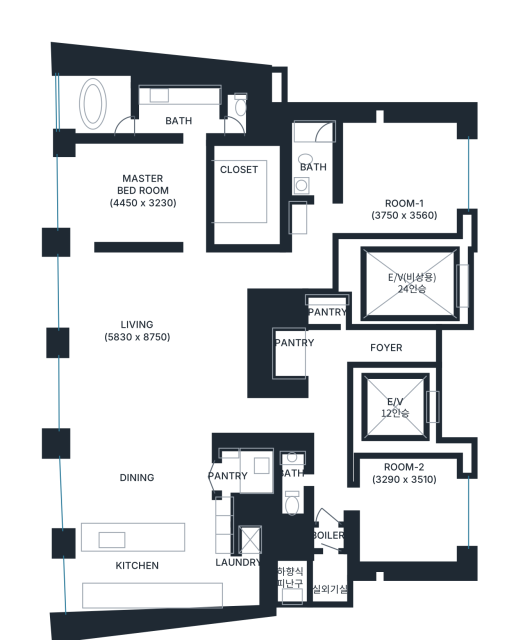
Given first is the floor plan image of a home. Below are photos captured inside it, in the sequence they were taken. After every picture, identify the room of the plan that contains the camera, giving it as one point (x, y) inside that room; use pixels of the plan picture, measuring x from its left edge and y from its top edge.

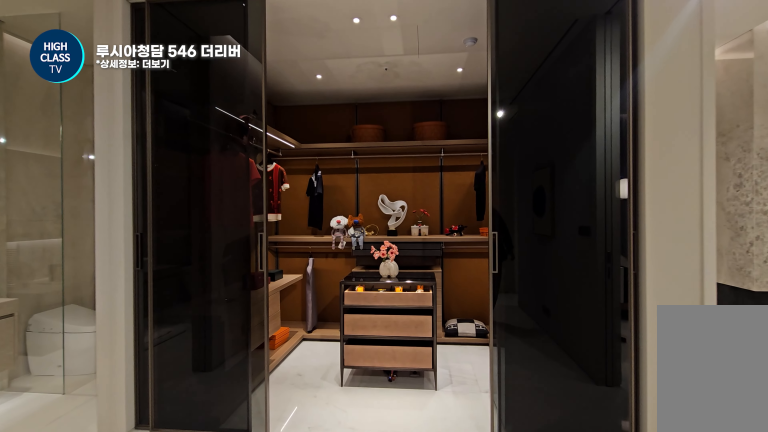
(173, 189)
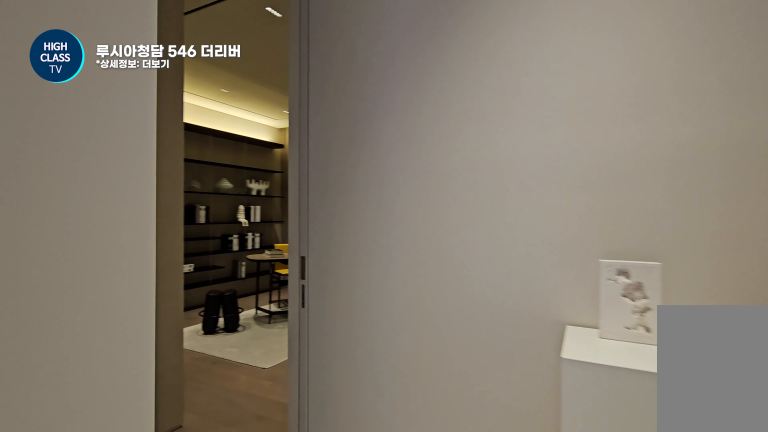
(291, 268)
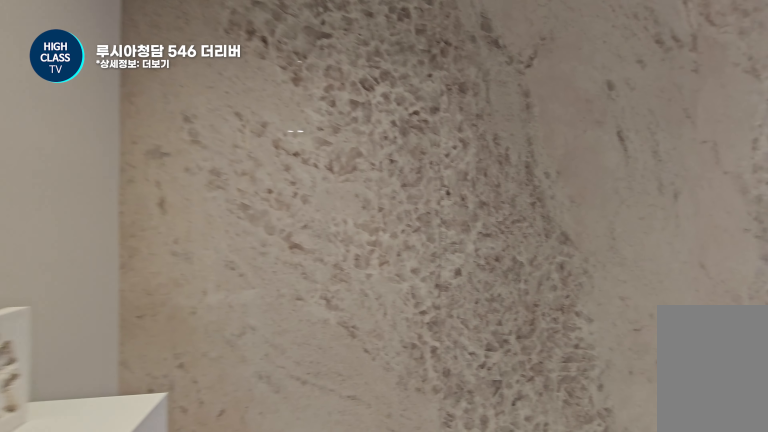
(291, 268)
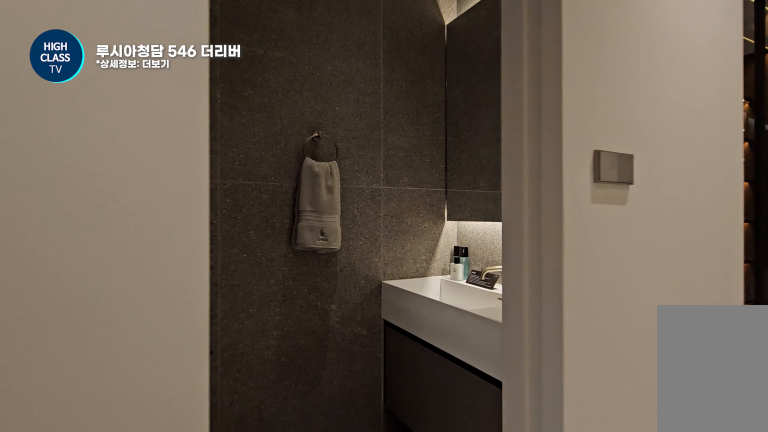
(293, 480)
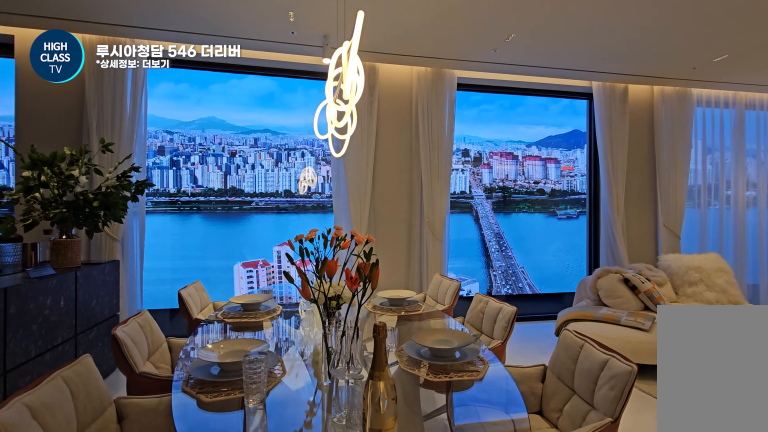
(162, 505)
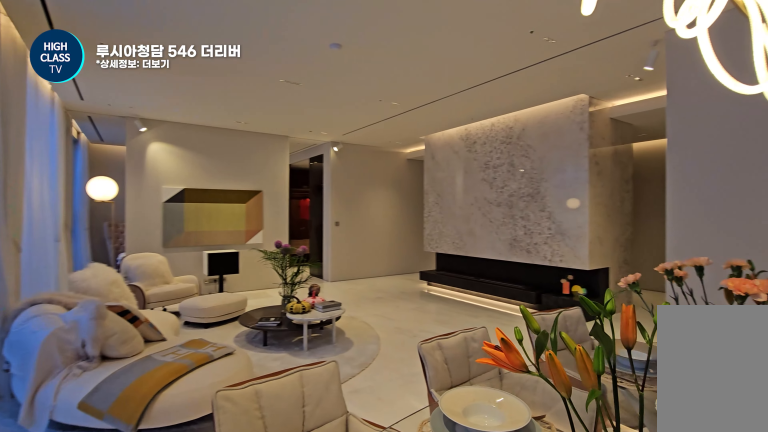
(164, 505)
